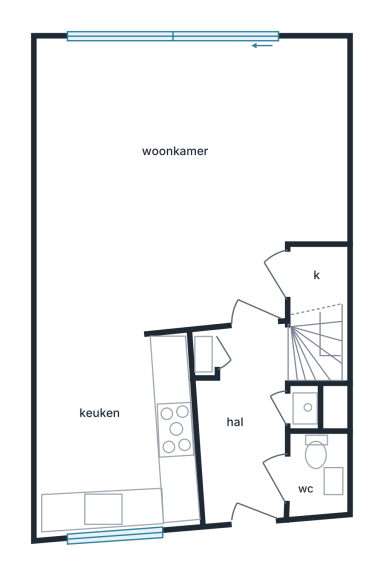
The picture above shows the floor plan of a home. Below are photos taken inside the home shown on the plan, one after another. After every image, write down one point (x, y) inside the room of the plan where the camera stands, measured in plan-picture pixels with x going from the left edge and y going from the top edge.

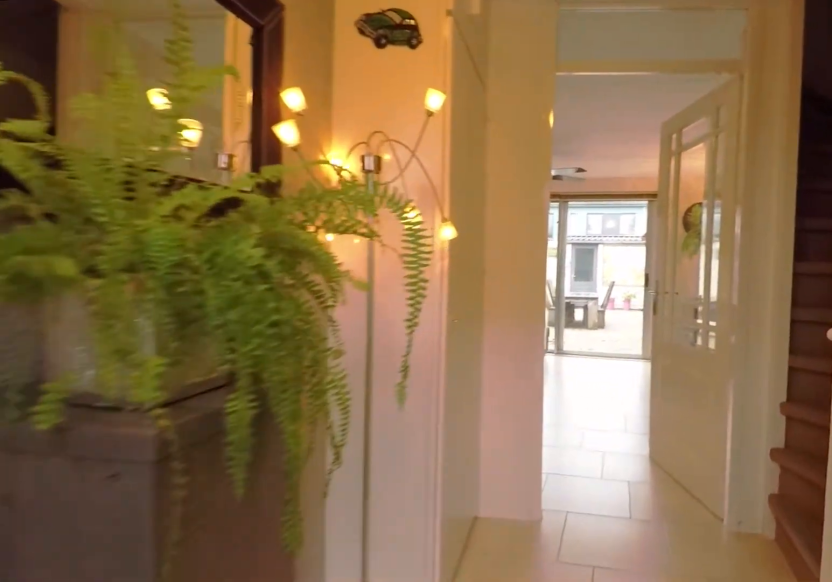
(245, 424)
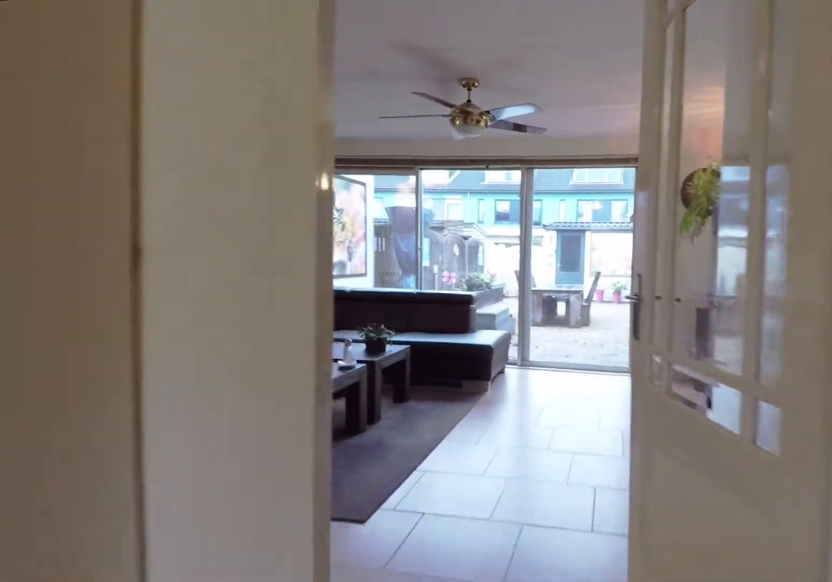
(245, 424)
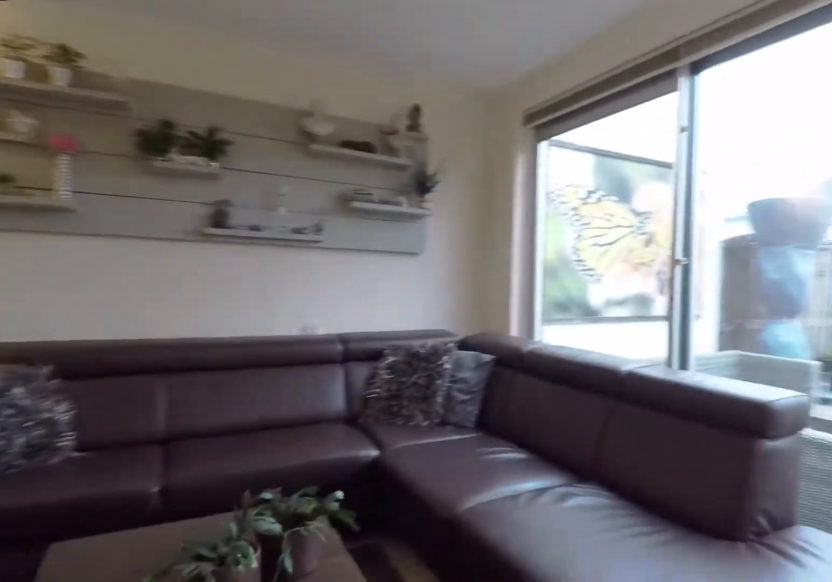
(196, 214)
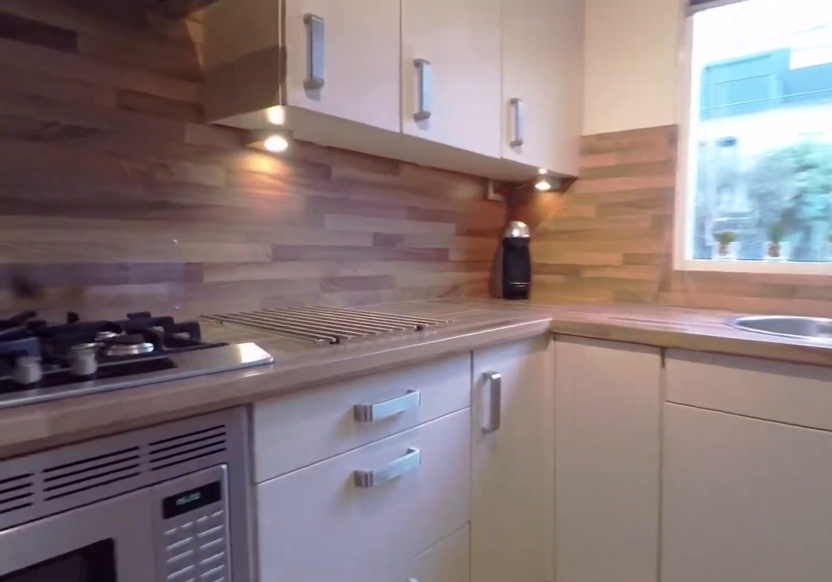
(116, 435)
